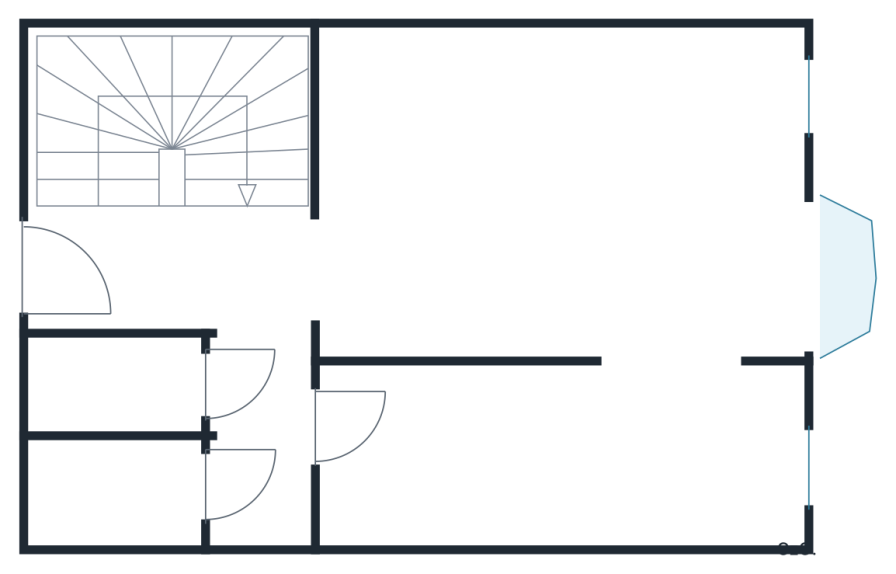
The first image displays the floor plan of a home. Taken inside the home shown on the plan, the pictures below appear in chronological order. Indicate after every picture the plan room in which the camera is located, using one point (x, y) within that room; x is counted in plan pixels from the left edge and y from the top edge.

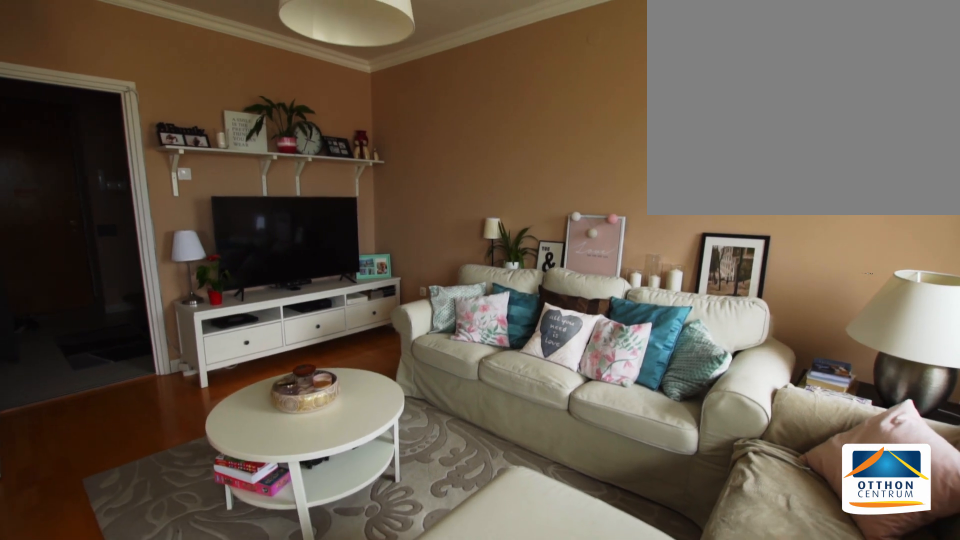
(571, 200)
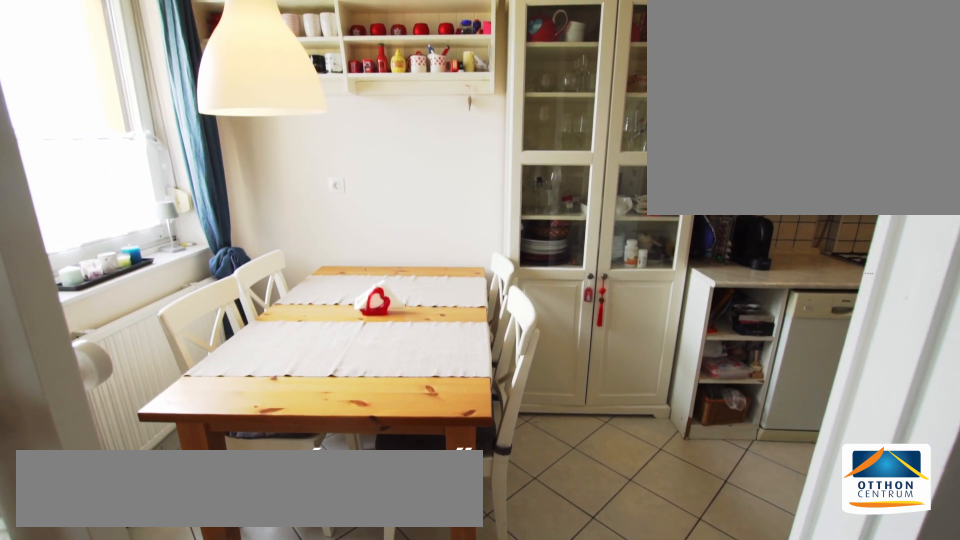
(571, 461)
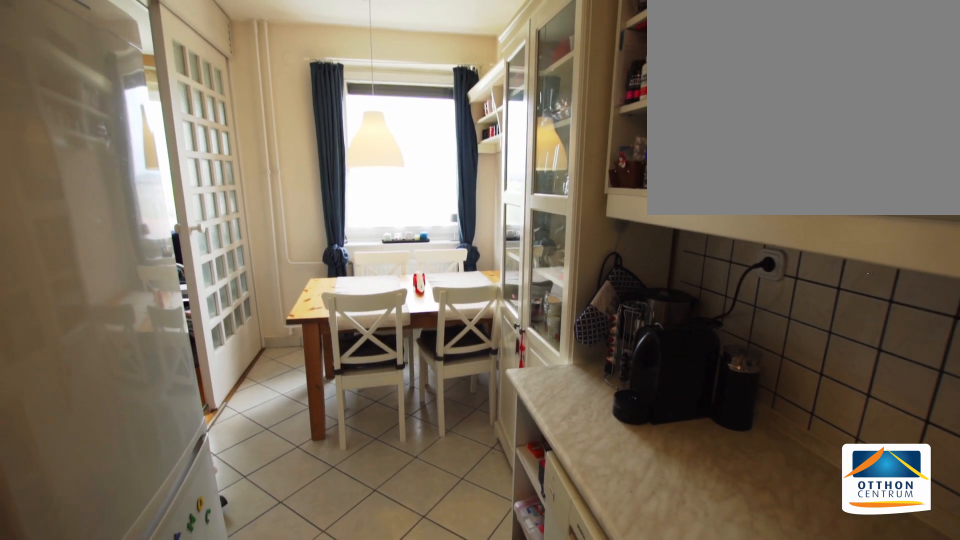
(571, 462)
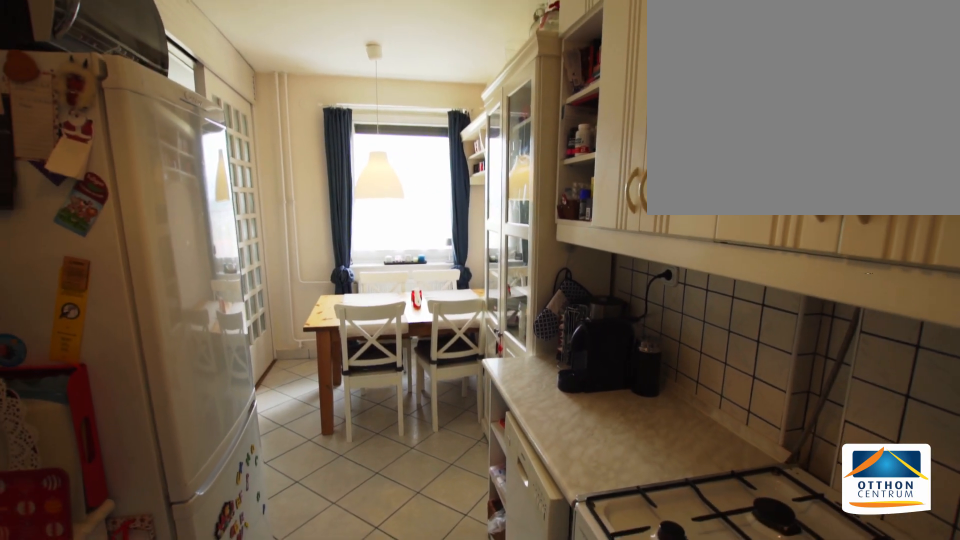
(570, 463)
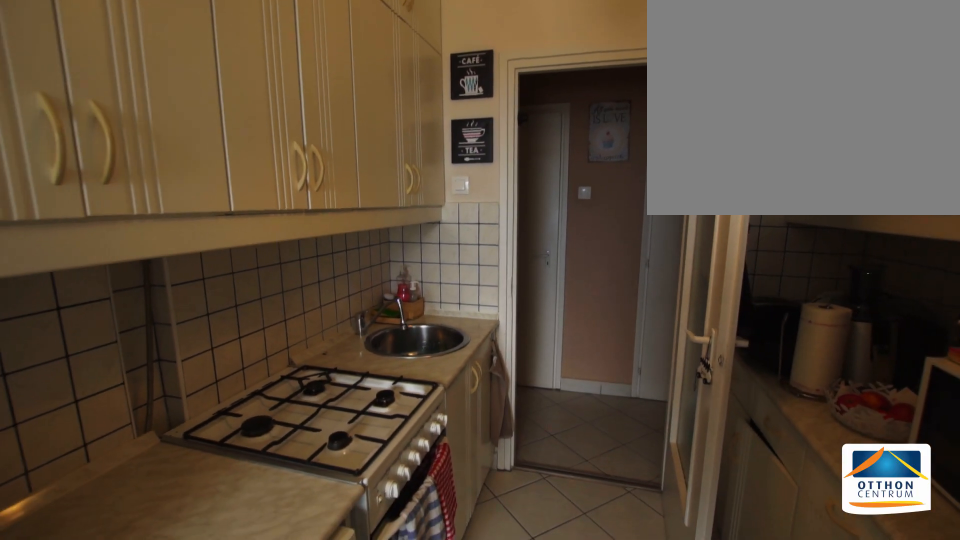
(571, 462)
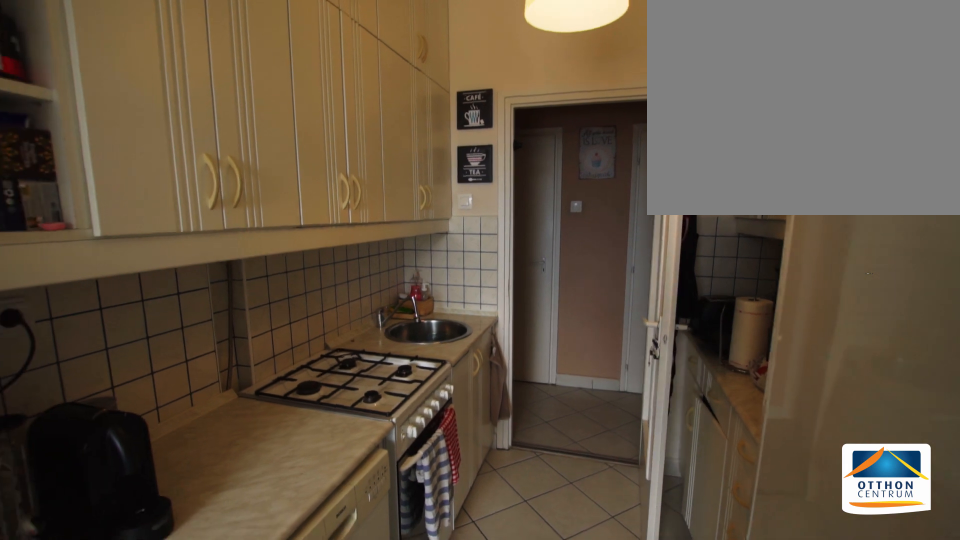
(571, 462)
